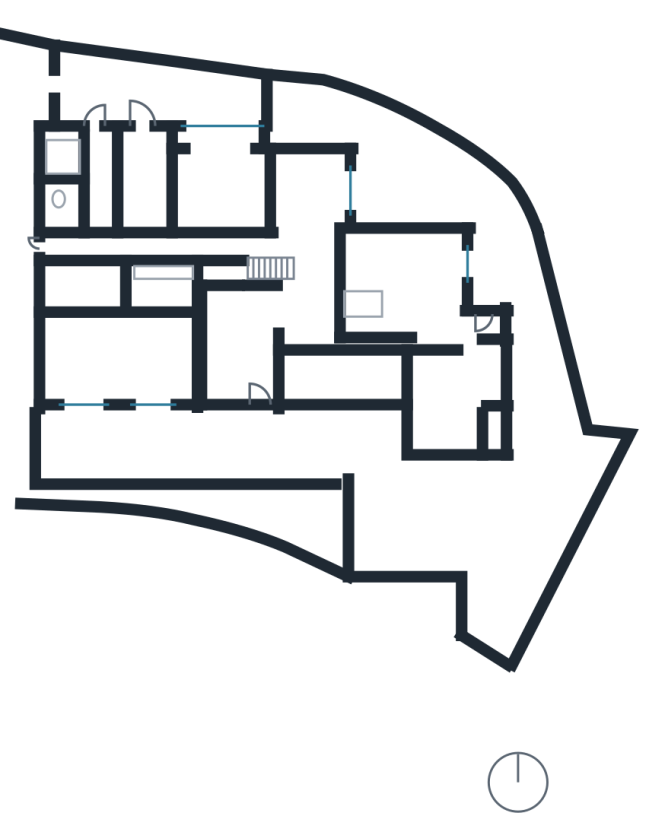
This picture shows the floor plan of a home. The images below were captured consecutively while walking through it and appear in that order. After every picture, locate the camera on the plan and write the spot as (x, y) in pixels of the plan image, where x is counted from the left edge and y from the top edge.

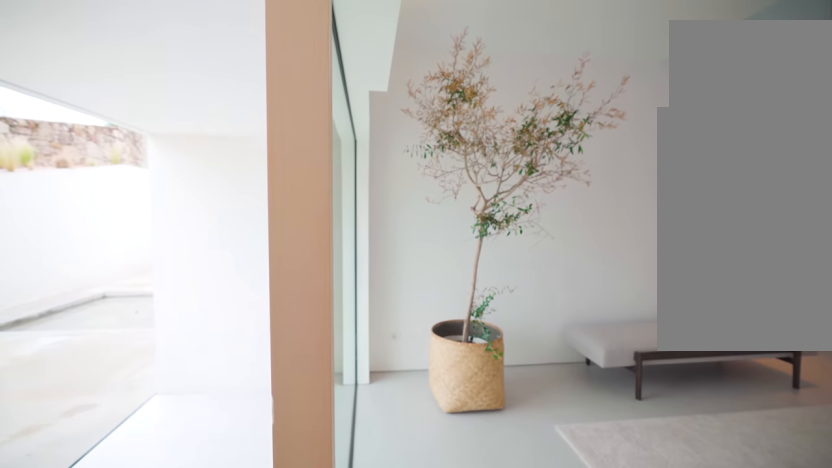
(259, 388)
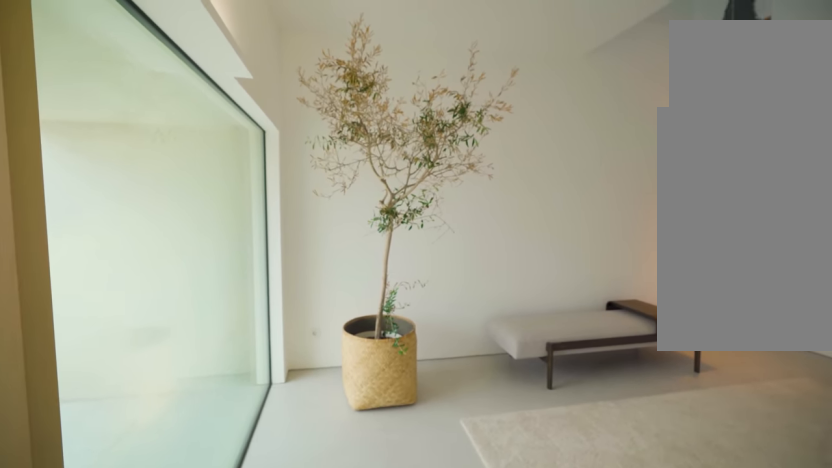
(260, 386)
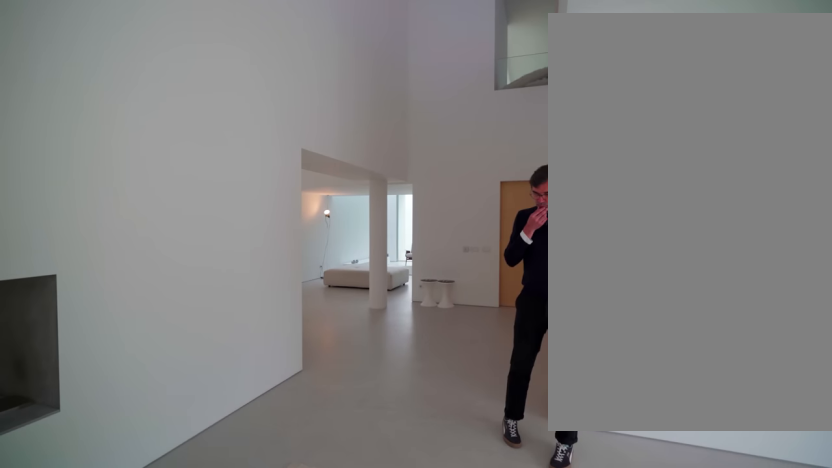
(220, 329)
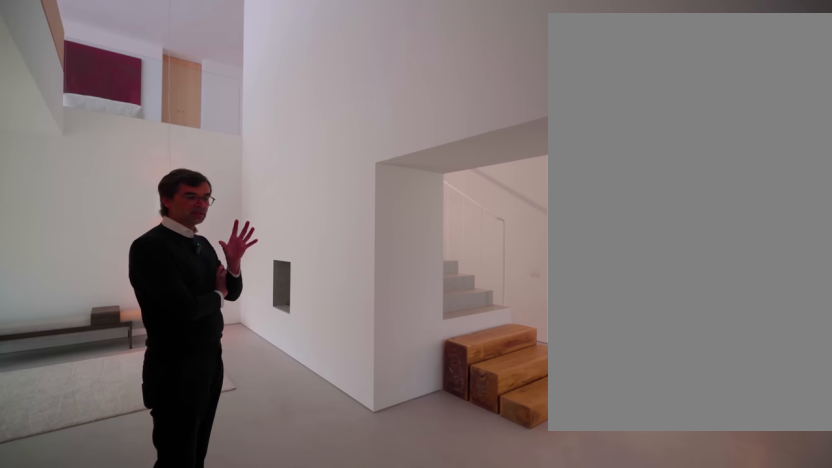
(313, 307)
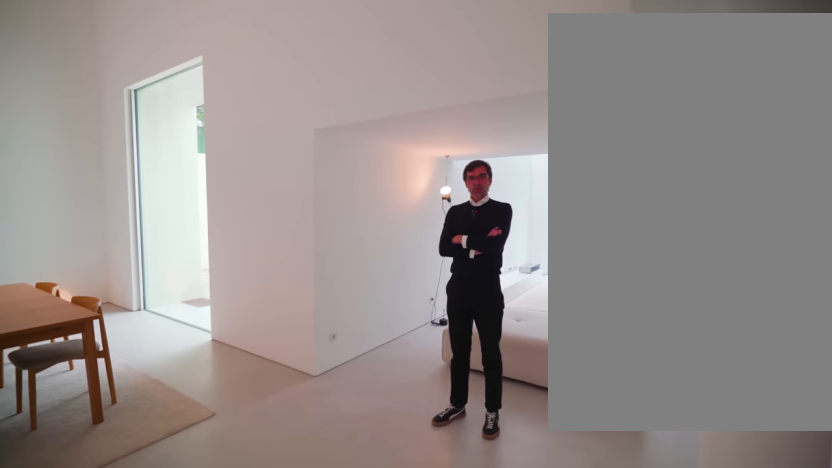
(304, 278)
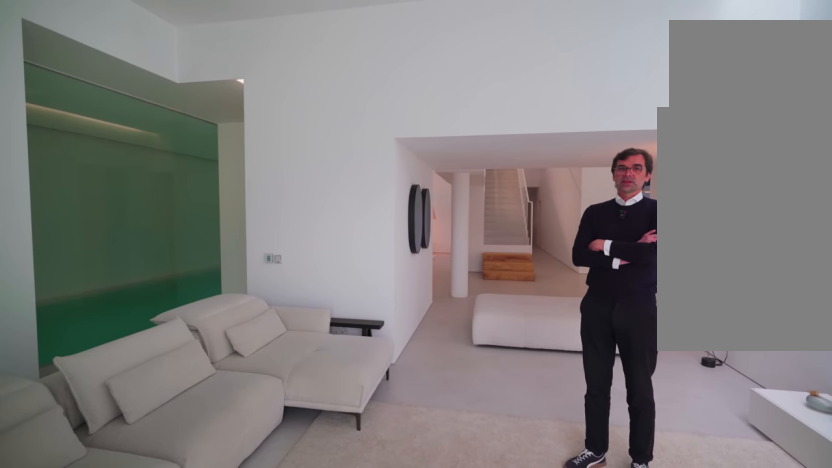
(441, 270)
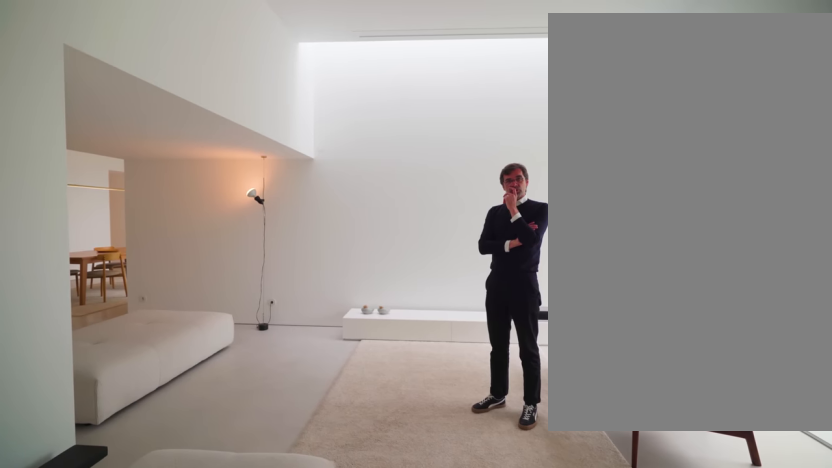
(433, 294)
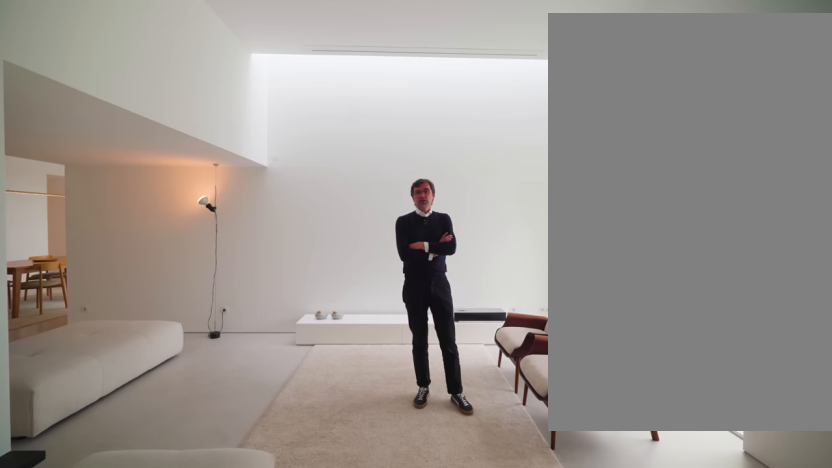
(428, 295)
